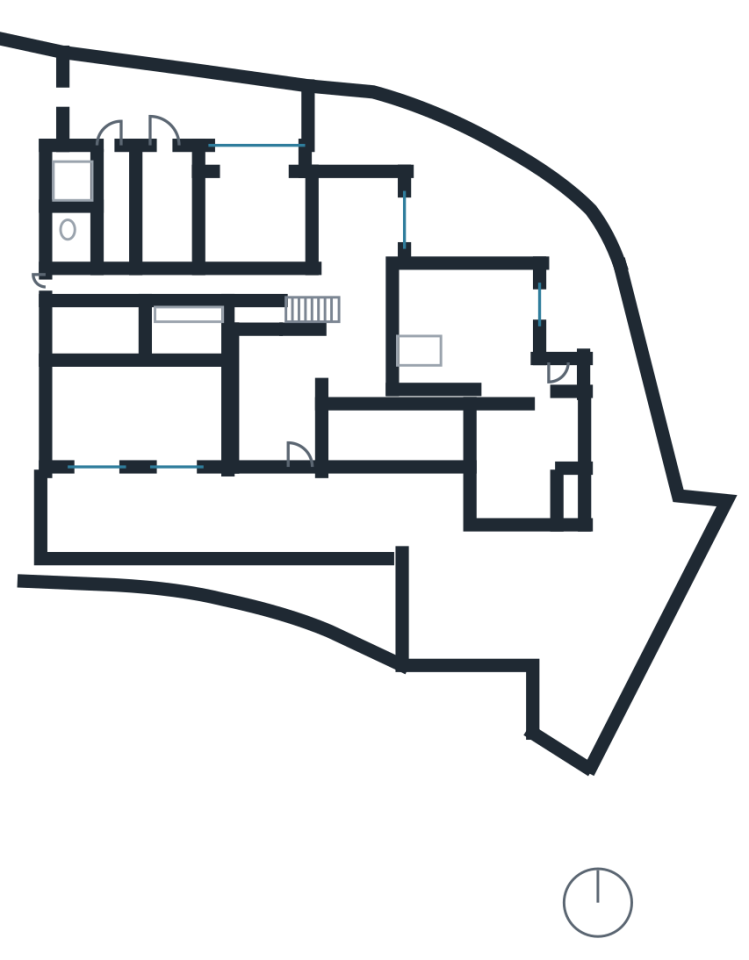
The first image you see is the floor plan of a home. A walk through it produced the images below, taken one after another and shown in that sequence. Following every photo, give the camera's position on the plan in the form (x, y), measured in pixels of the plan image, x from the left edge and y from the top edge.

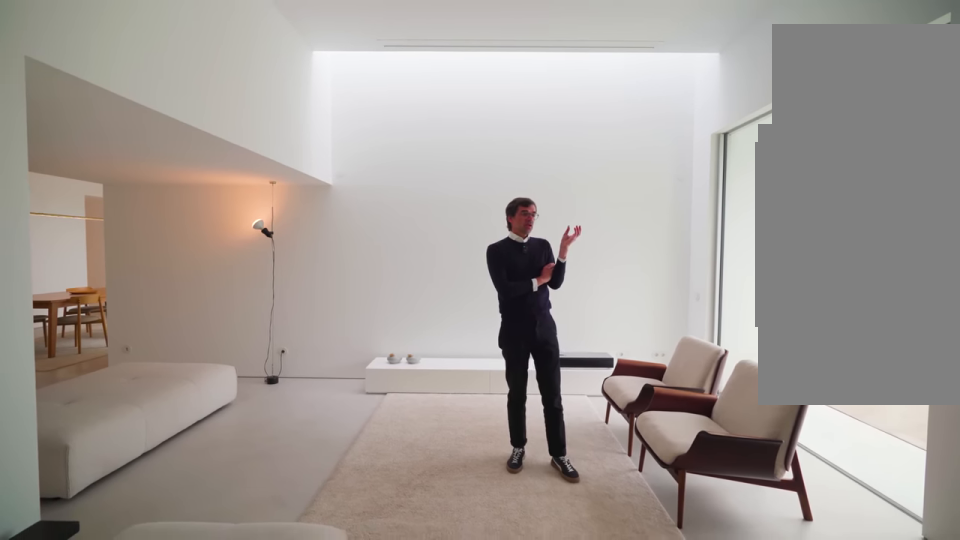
(495, 340)
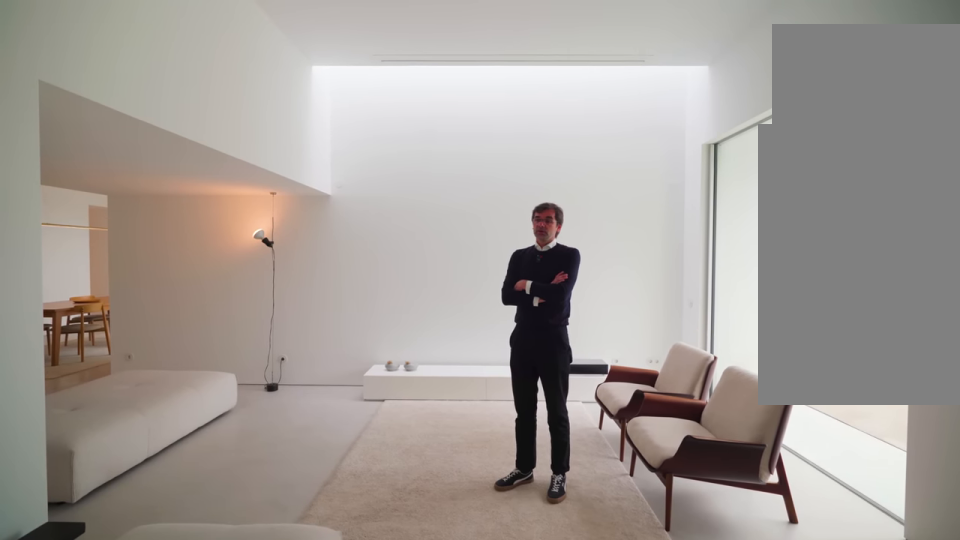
(495, 340)
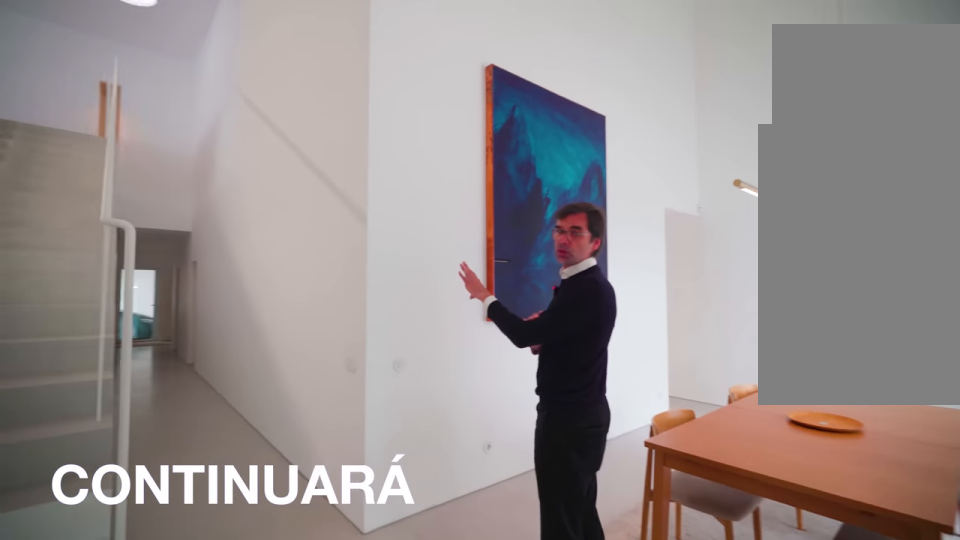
(361, 343)
